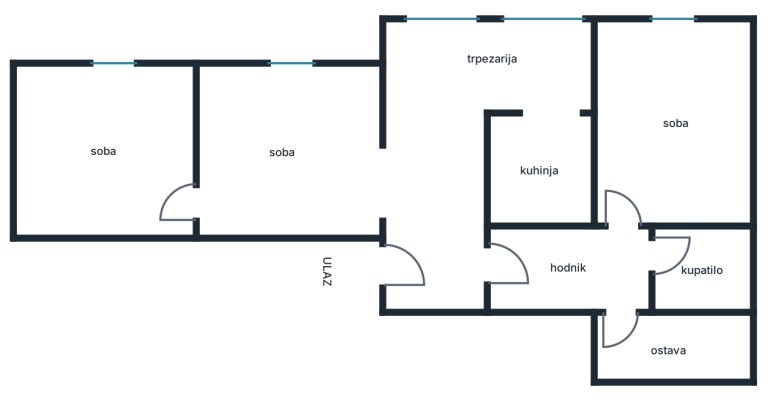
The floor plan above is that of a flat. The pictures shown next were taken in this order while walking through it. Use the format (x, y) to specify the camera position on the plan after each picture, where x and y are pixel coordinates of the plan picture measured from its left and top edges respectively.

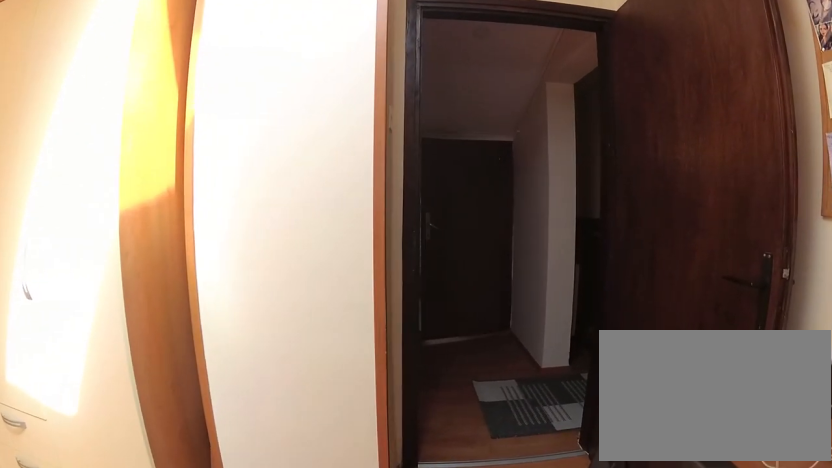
(632, 107)
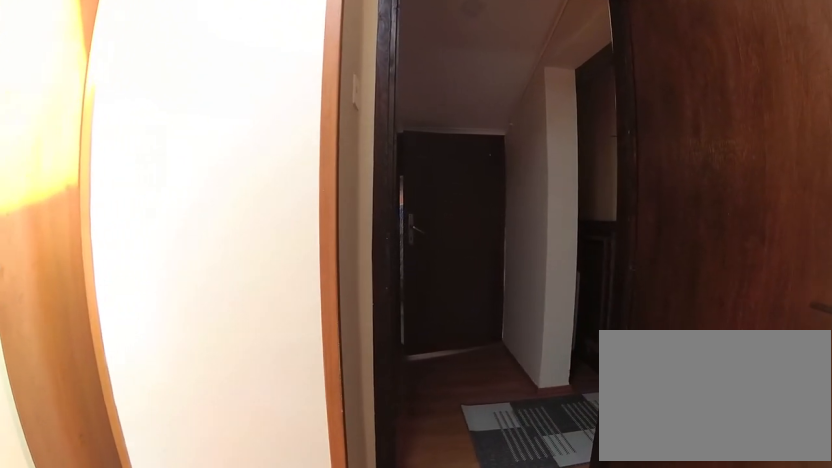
(632, 125)
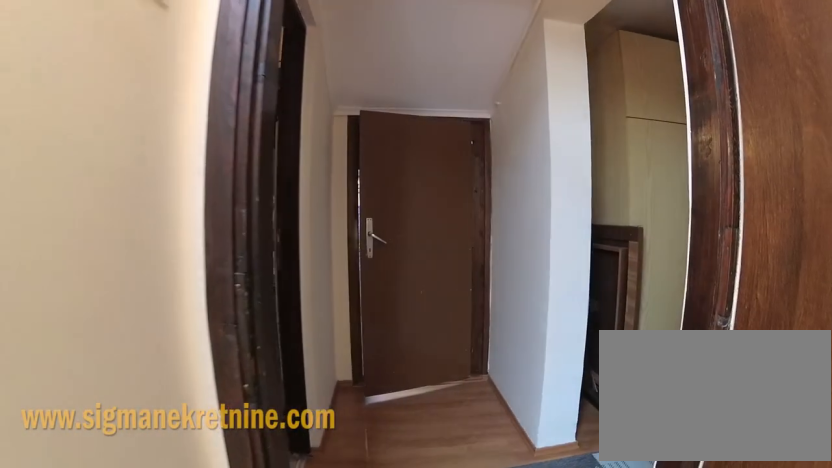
(632, 156)
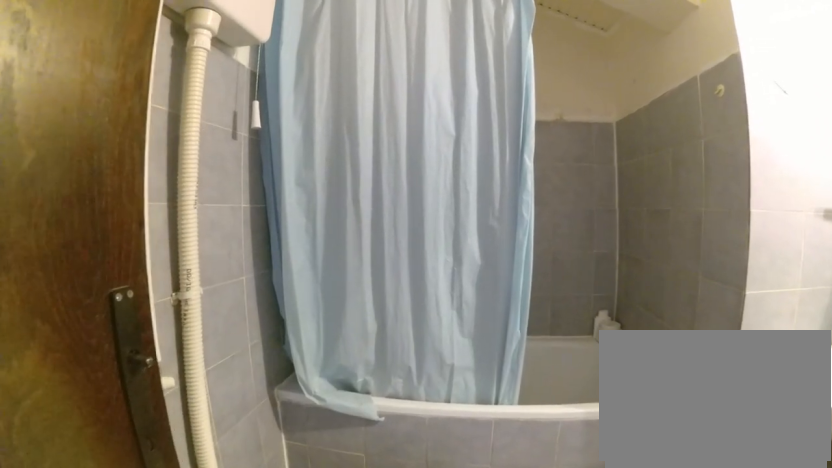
(655, 266)
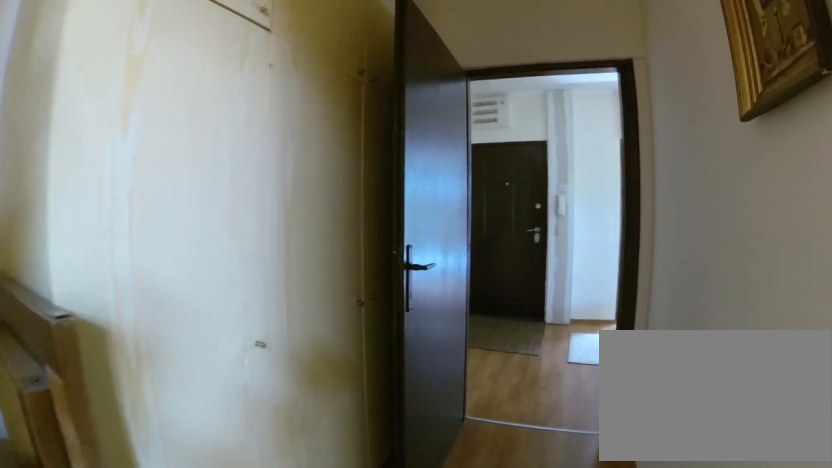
(614, 271)
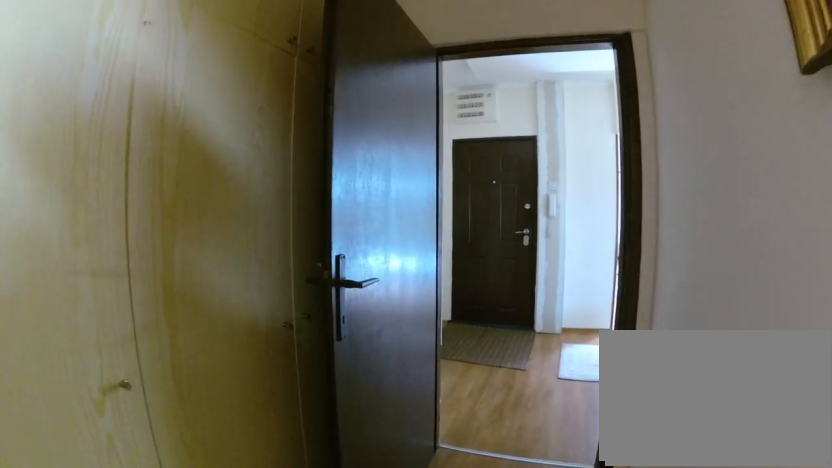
(597, 271)
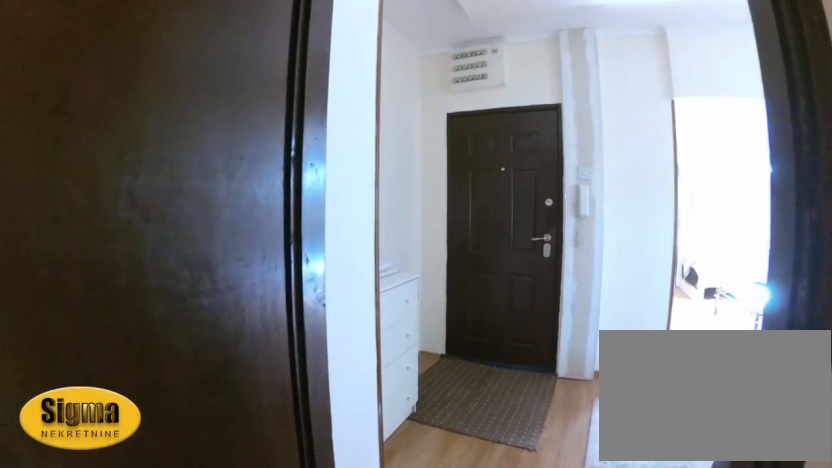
(529, 271)
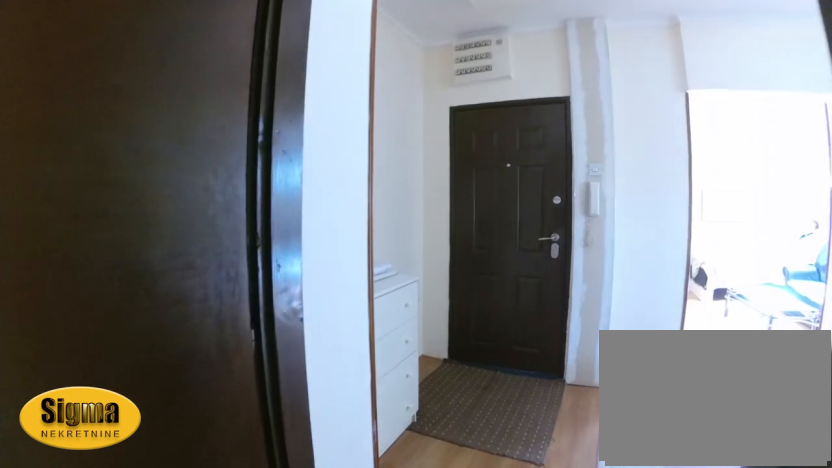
(520, 271)
